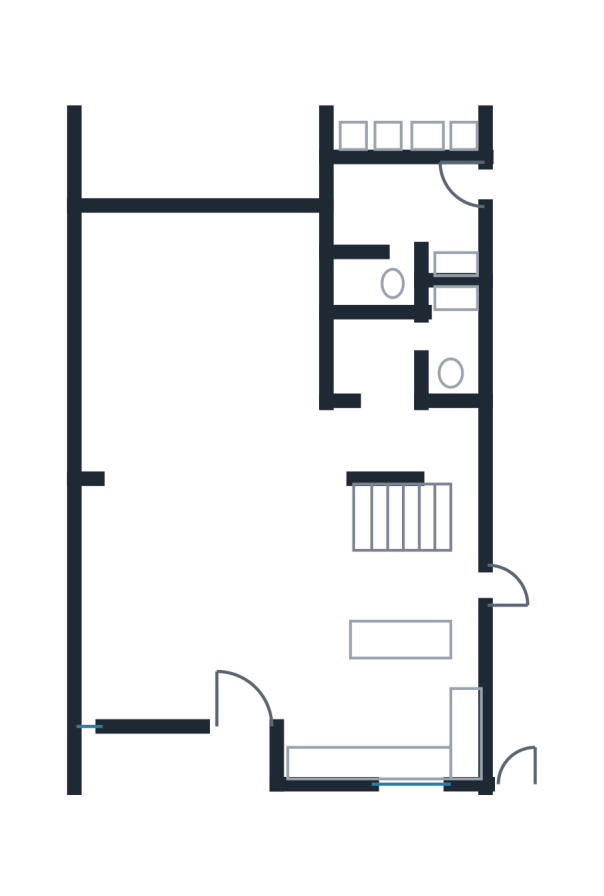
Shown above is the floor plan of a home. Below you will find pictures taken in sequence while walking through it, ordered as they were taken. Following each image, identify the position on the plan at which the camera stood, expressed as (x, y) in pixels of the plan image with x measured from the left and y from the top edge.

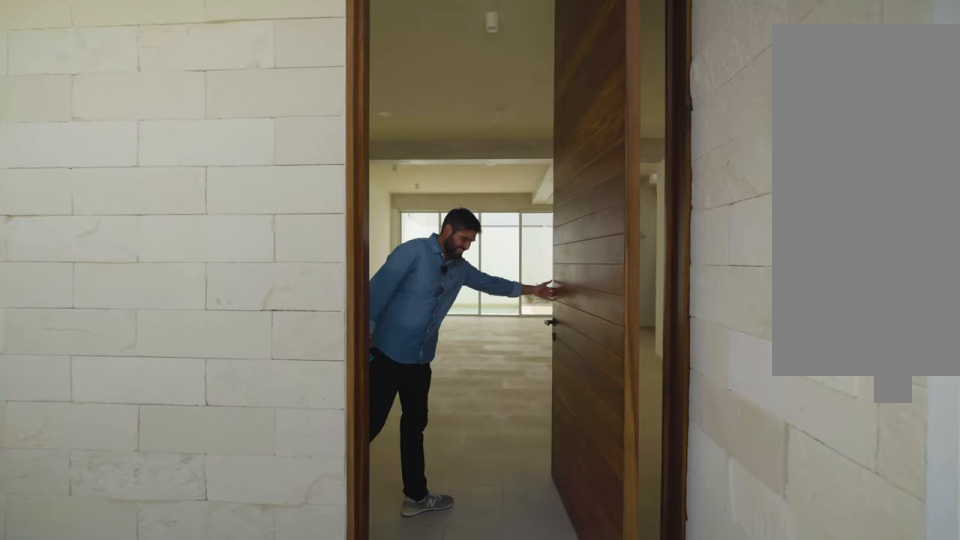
(246, 828)
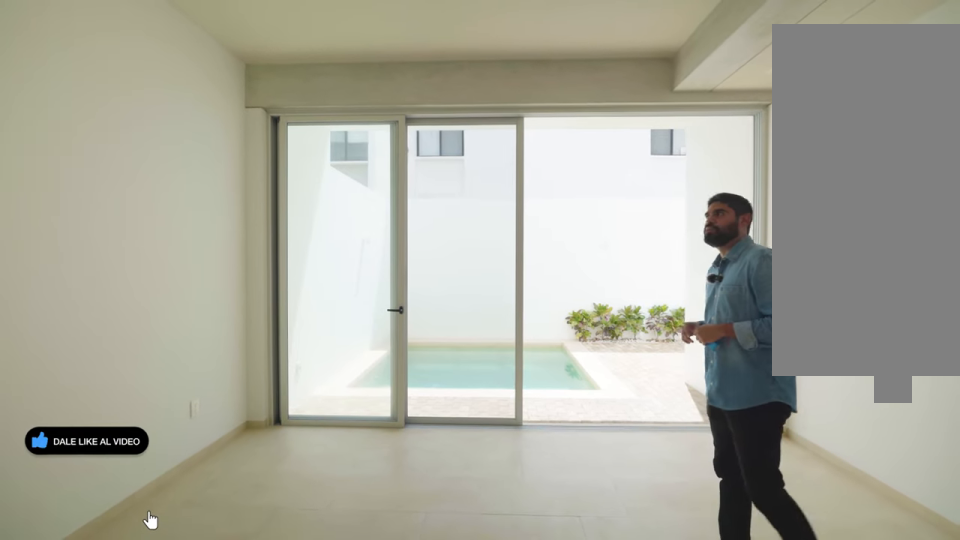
(196, 376)
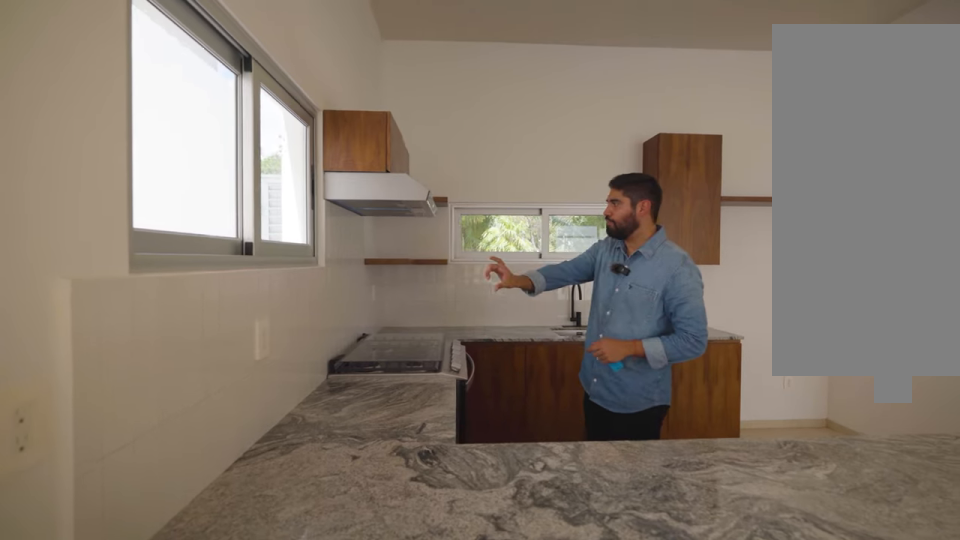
(374, 602)
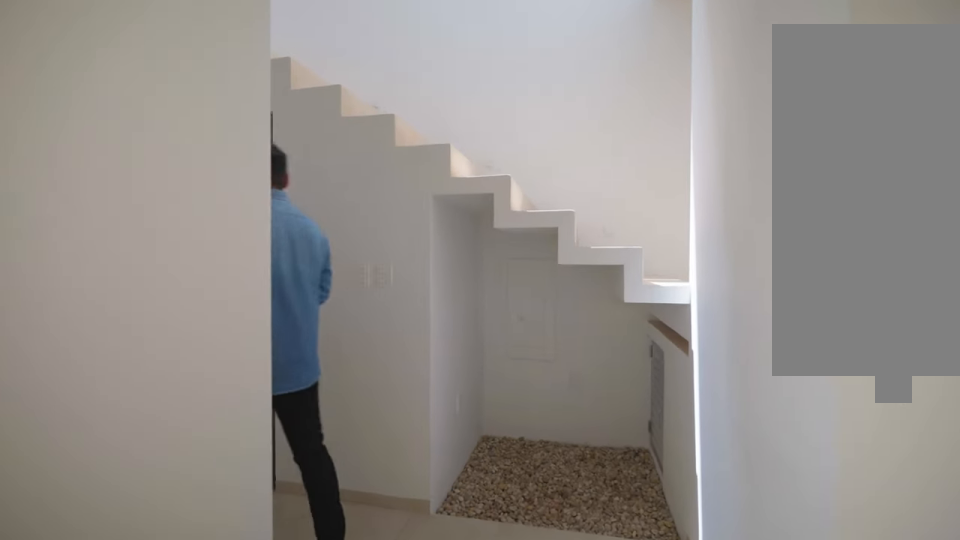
(326, 463)
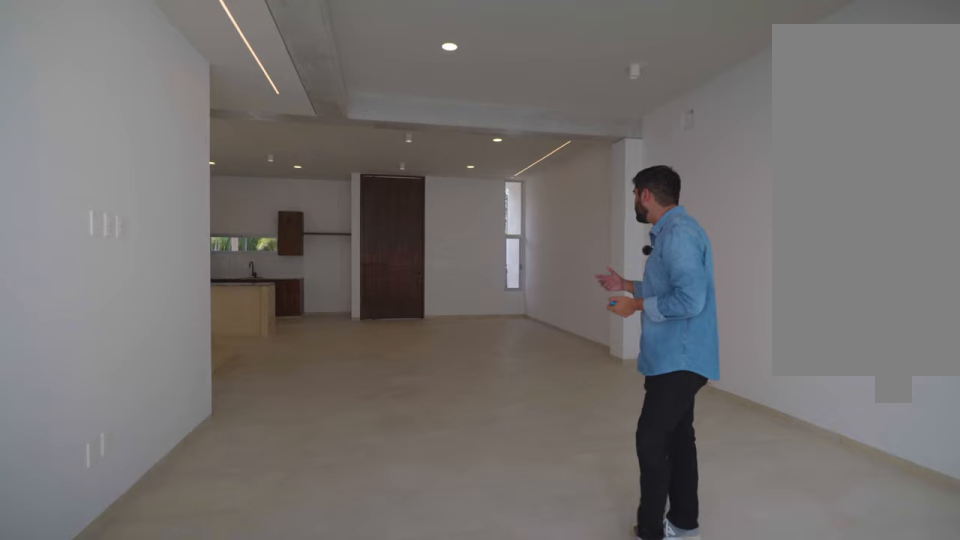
(181, 251)
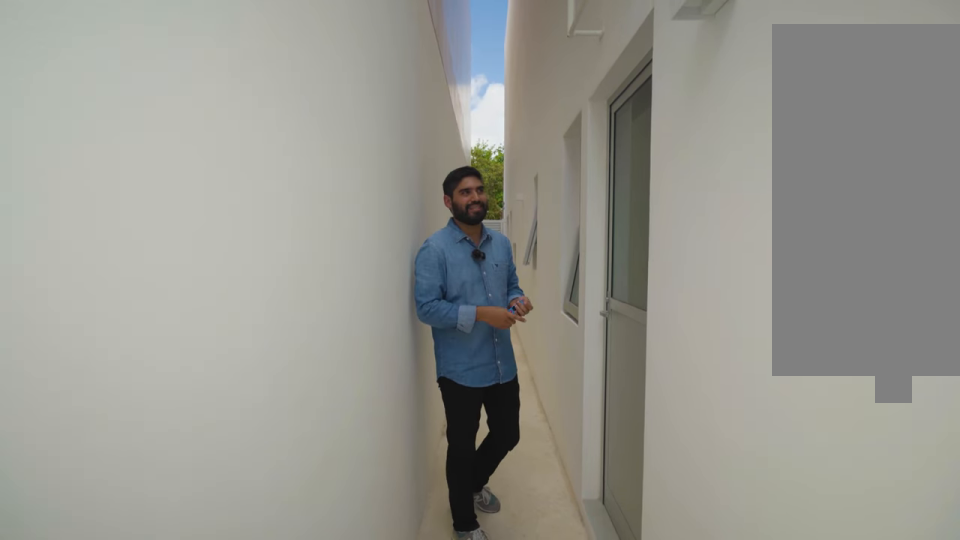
(508, 177)
